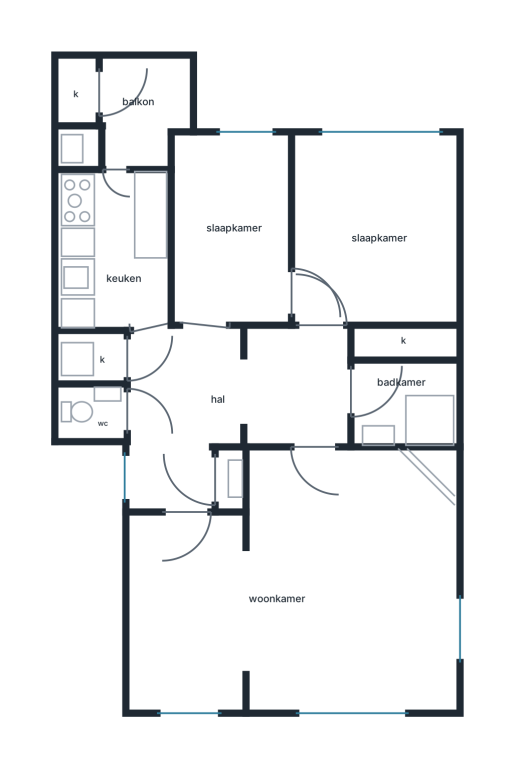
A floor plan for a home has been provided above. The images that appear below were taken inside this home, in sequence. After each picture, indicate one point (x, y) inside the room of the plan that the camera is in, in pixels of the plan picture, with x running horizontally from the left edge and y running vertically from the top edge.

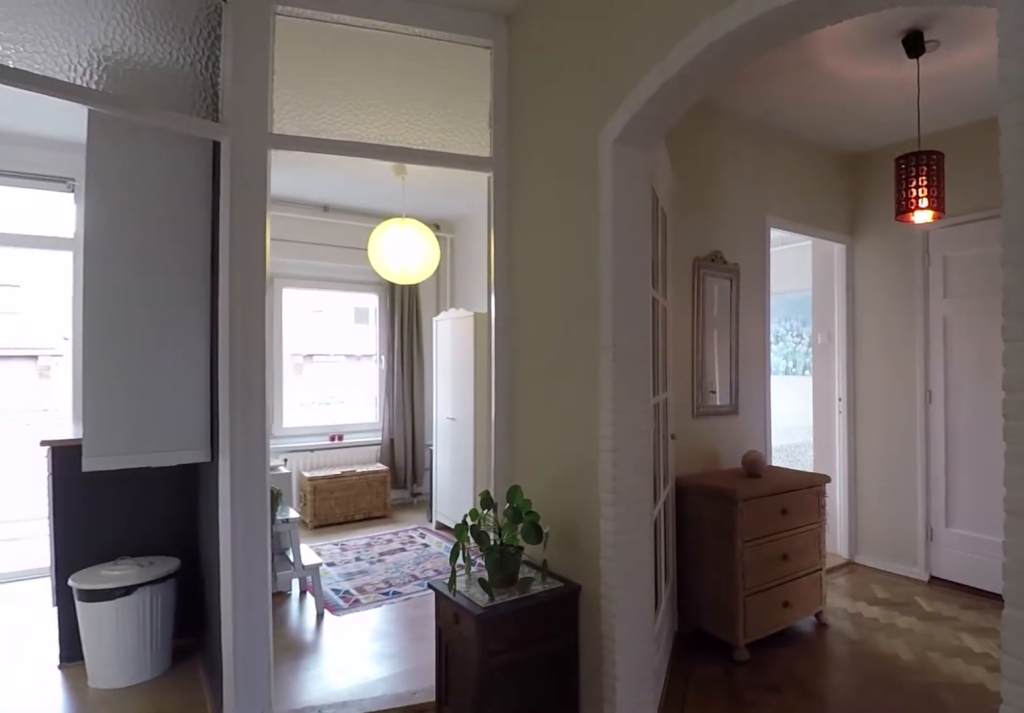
(132, 374)
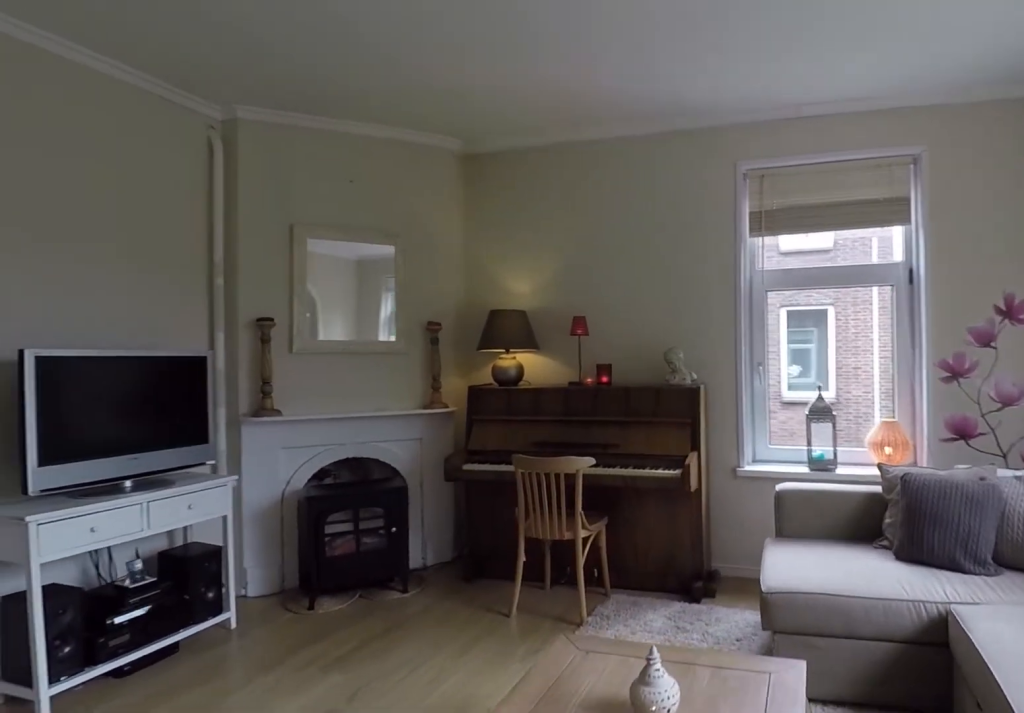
(302, 587)
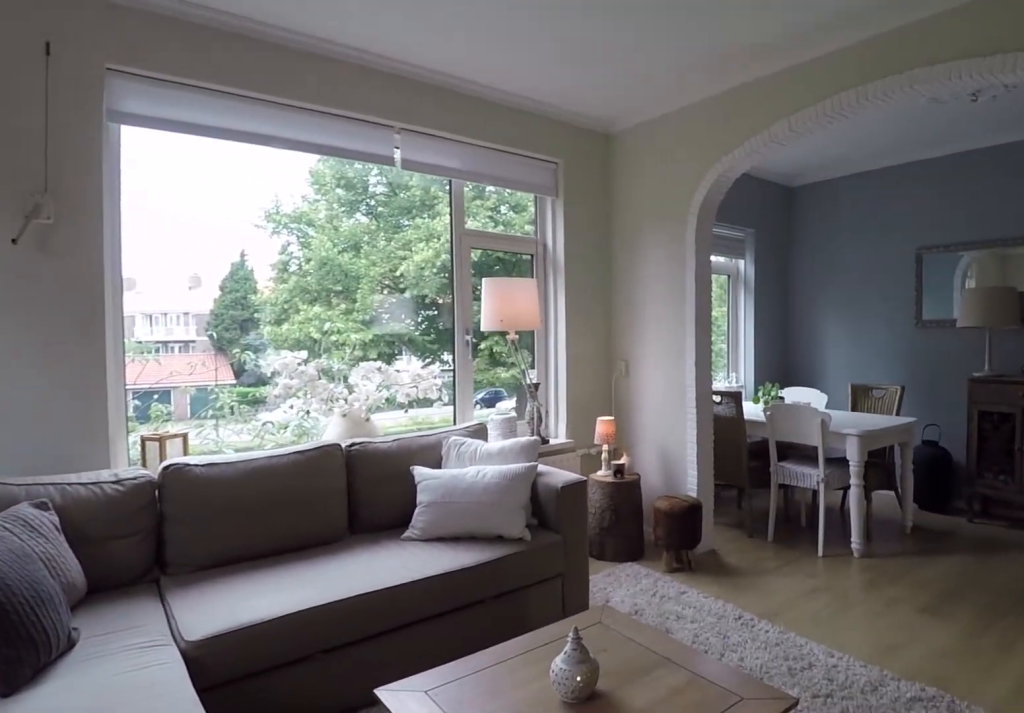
(302, 587)
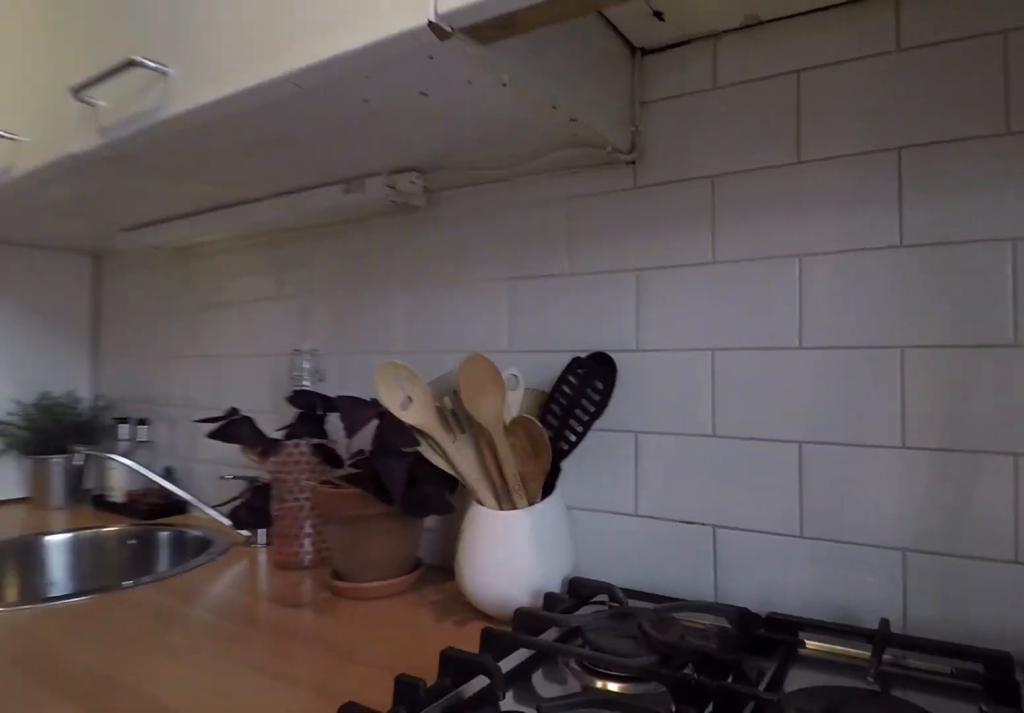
(114, 248)
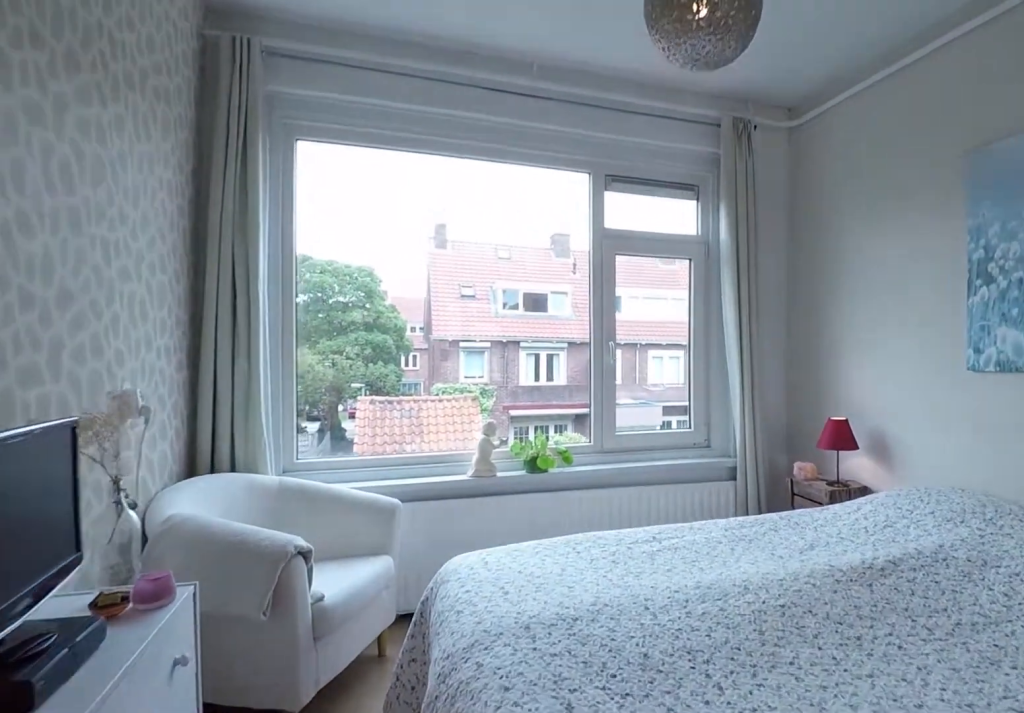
(372, 230)
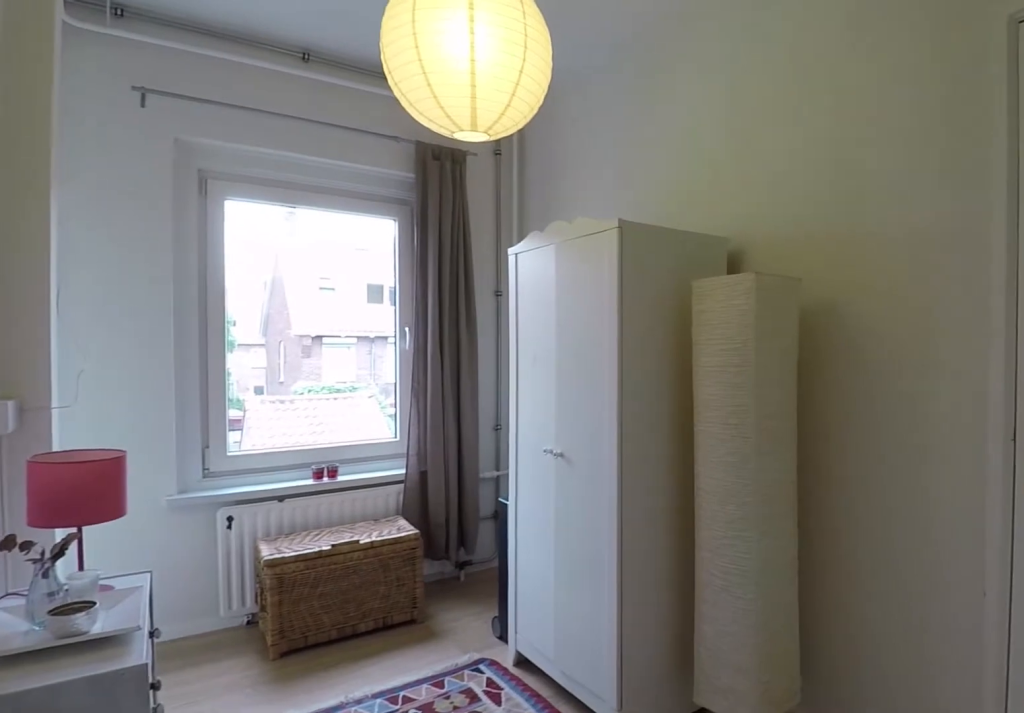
(231, 230)
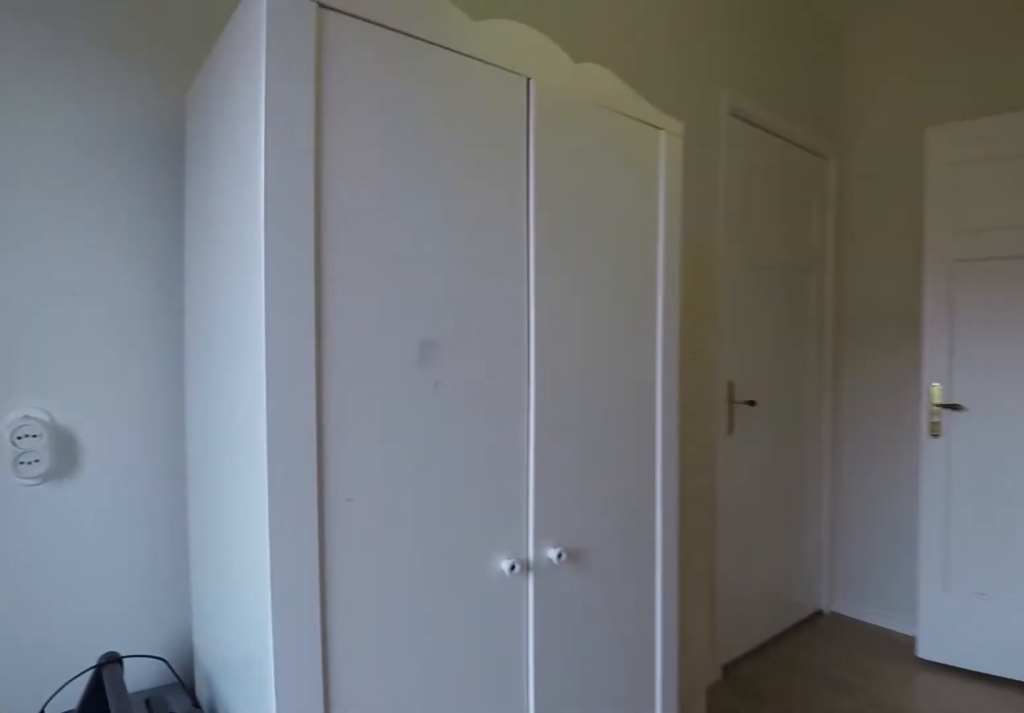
(231, 230)
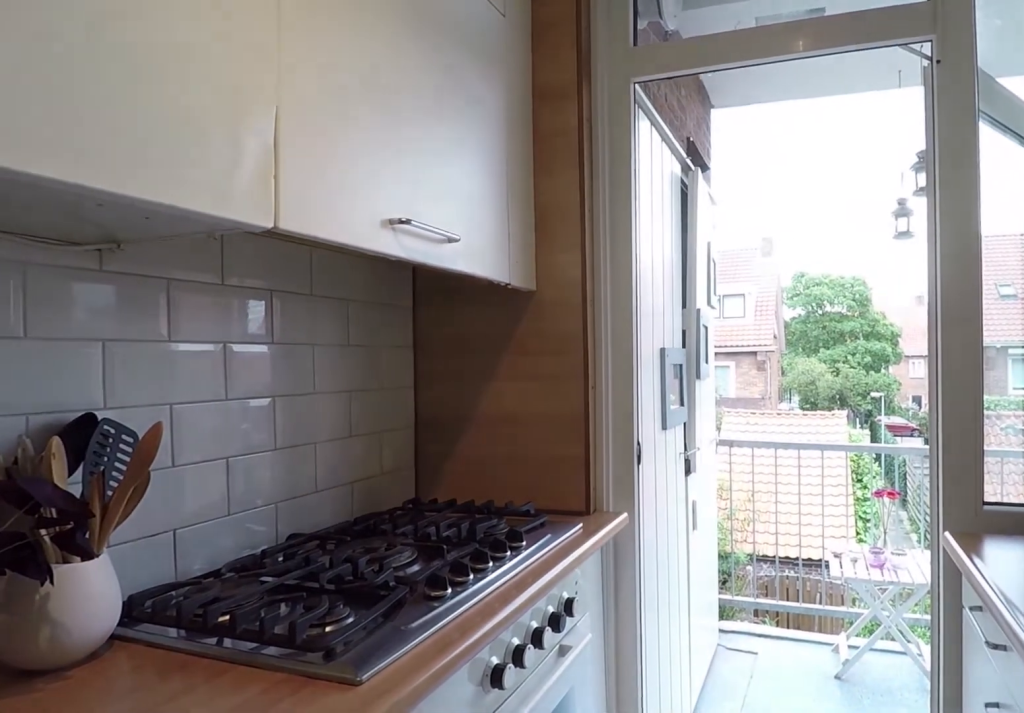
(115, 249)
